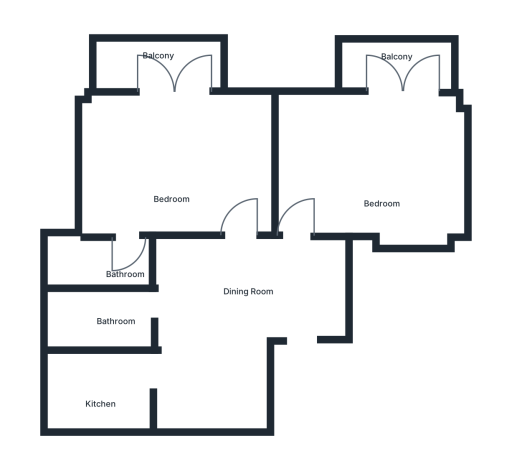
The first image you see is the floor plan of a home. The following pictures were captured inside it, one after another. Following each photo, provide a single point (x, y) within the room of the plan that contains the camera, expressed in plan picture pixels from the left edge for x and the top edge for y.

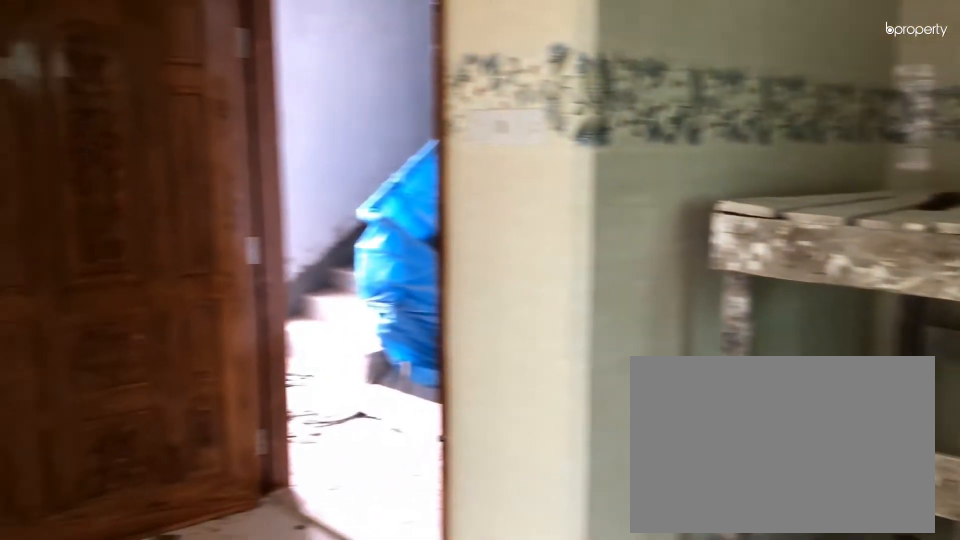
(225, 330)
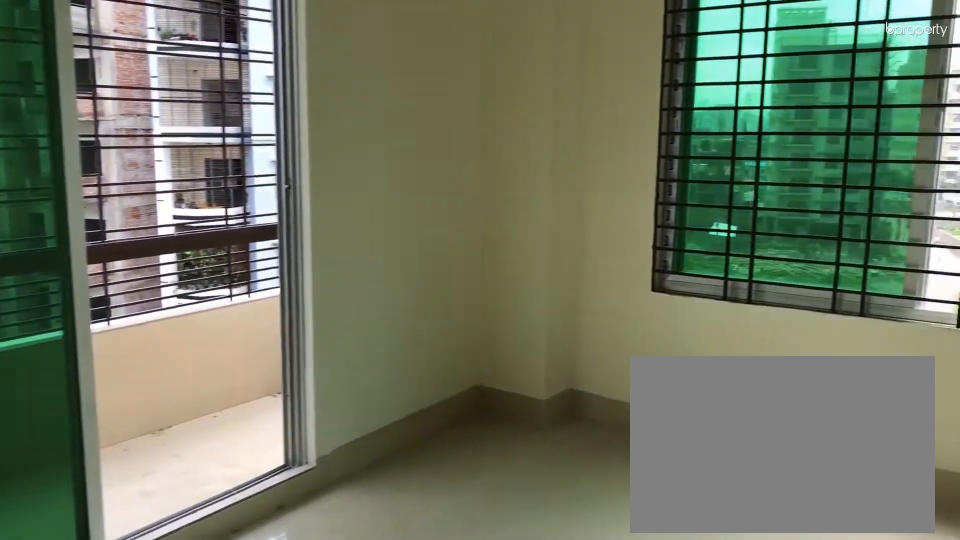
(379, 164)
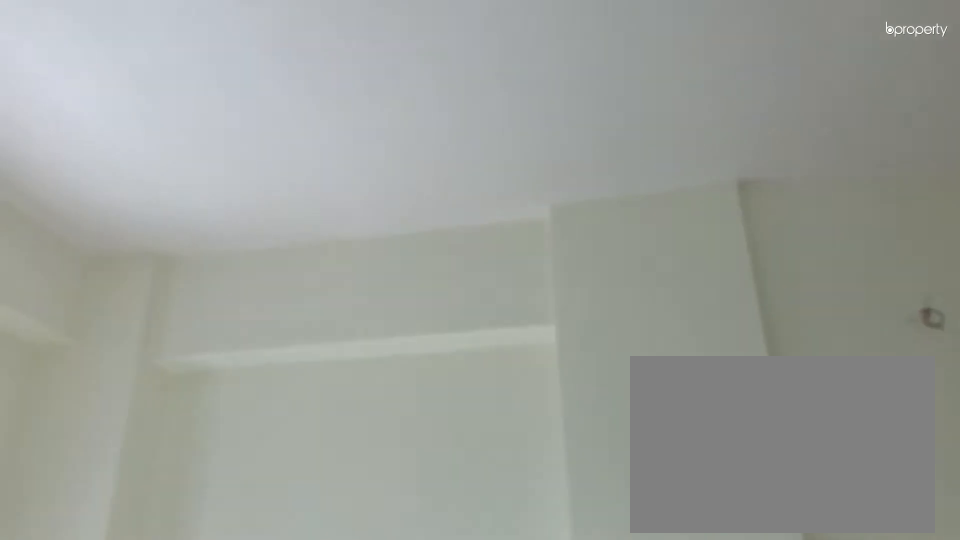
(379, 164)
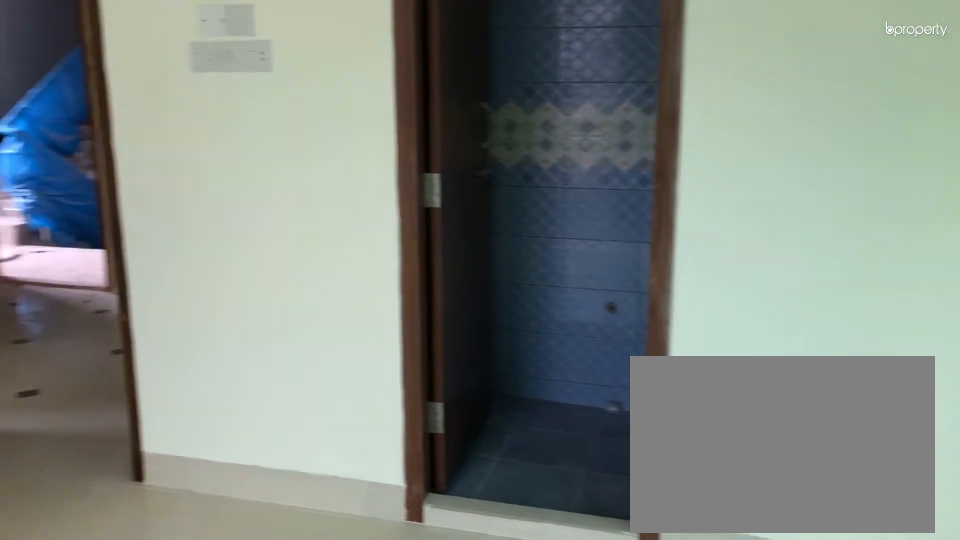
(174, 162)
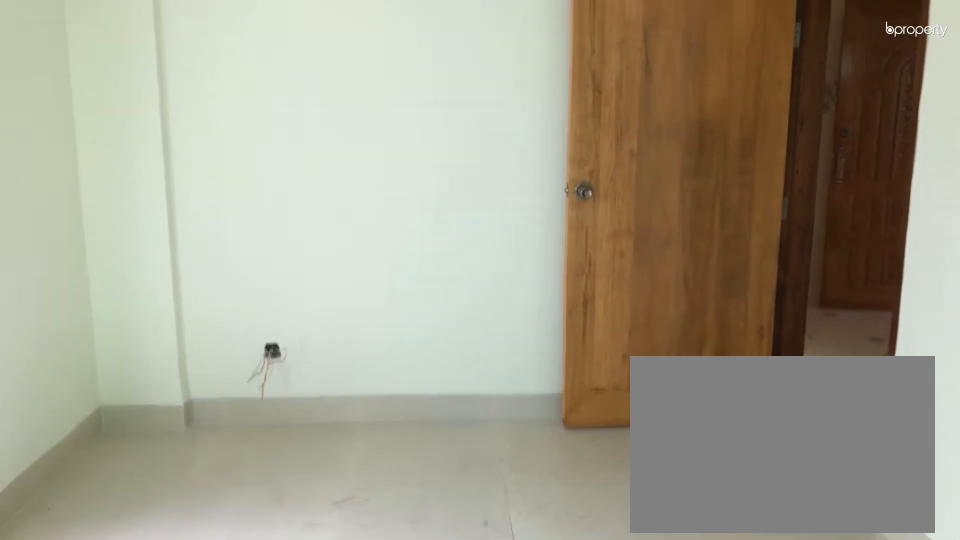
(174, 162)
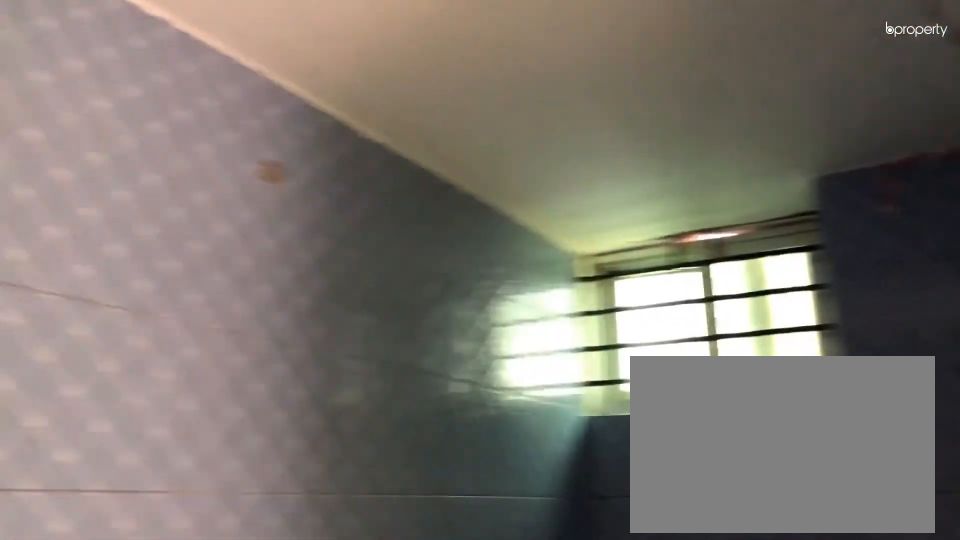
(102, 267)
